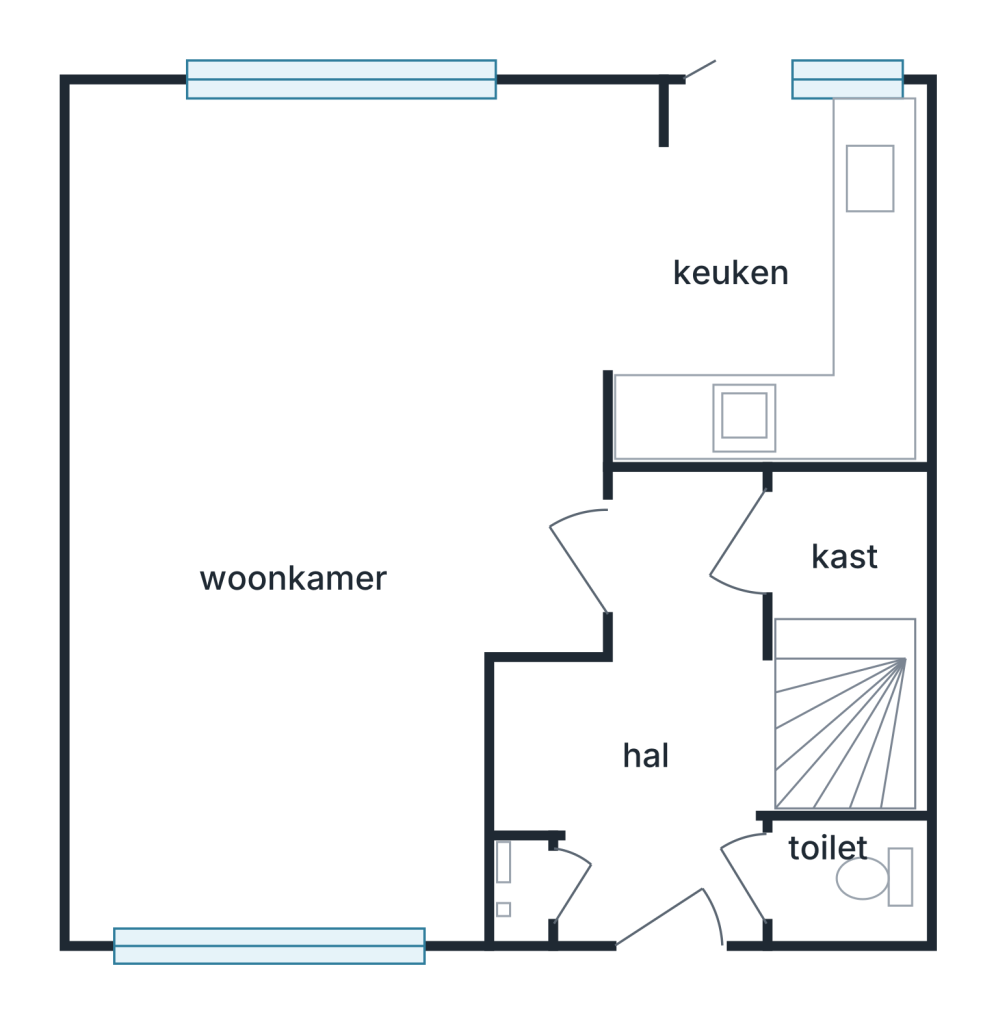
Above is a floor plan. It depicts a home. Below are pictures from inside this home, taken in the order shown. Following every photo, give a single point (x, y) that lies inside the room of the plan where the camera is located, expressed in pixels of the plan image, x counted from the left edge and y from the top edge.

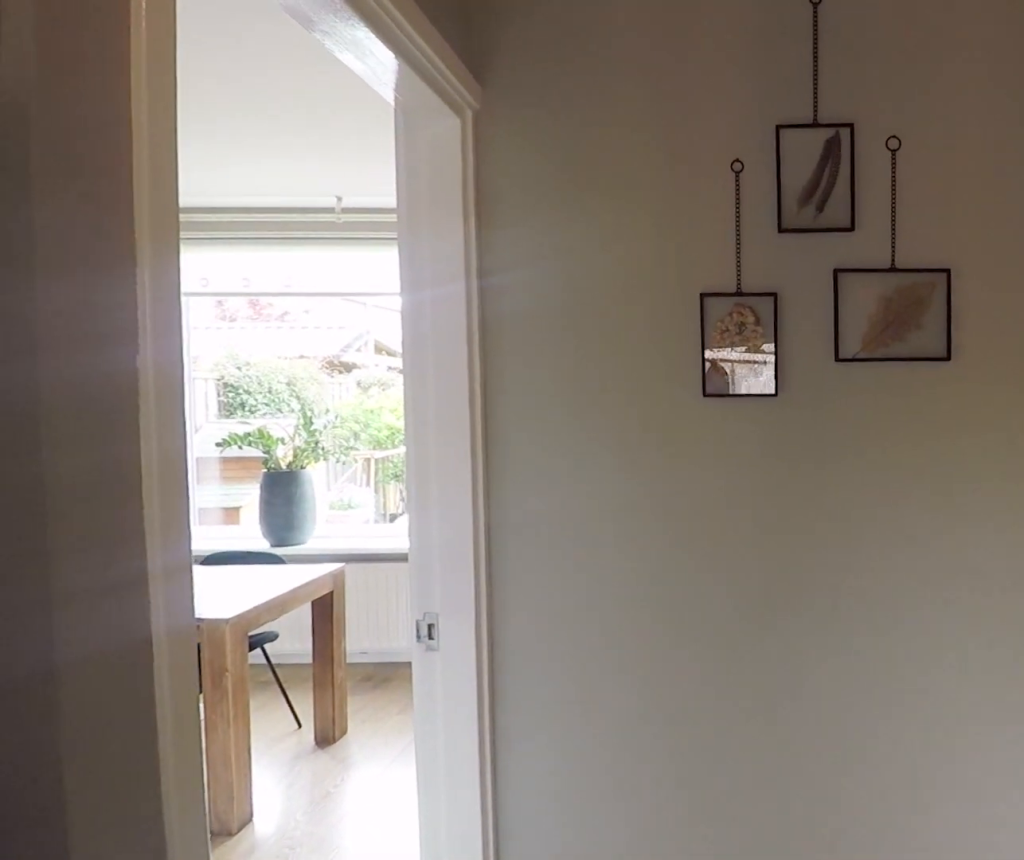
(655, 720)
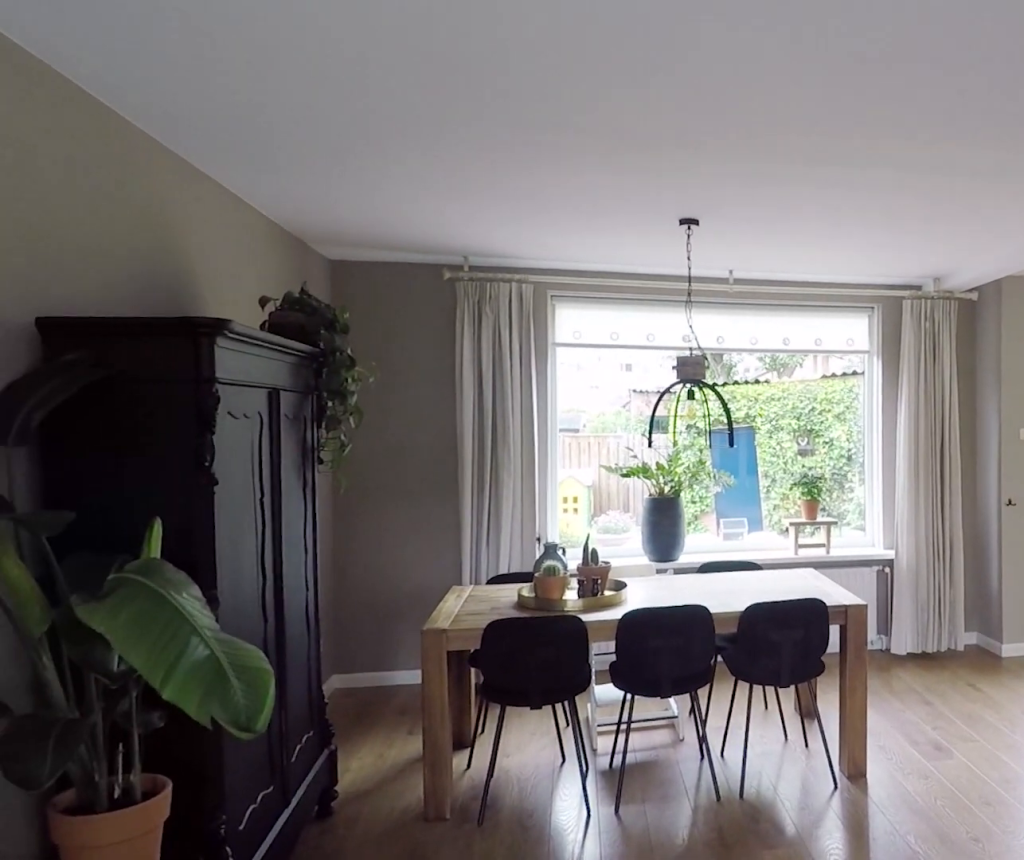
(231, 414)
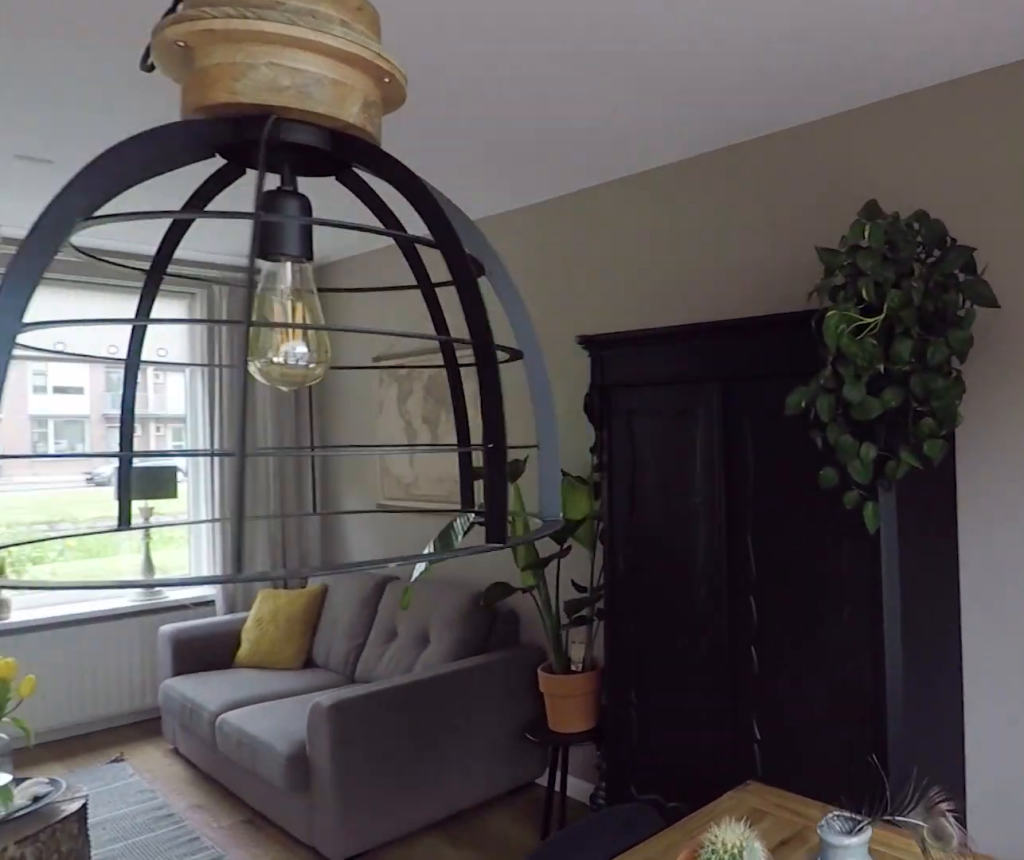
(231, 414)
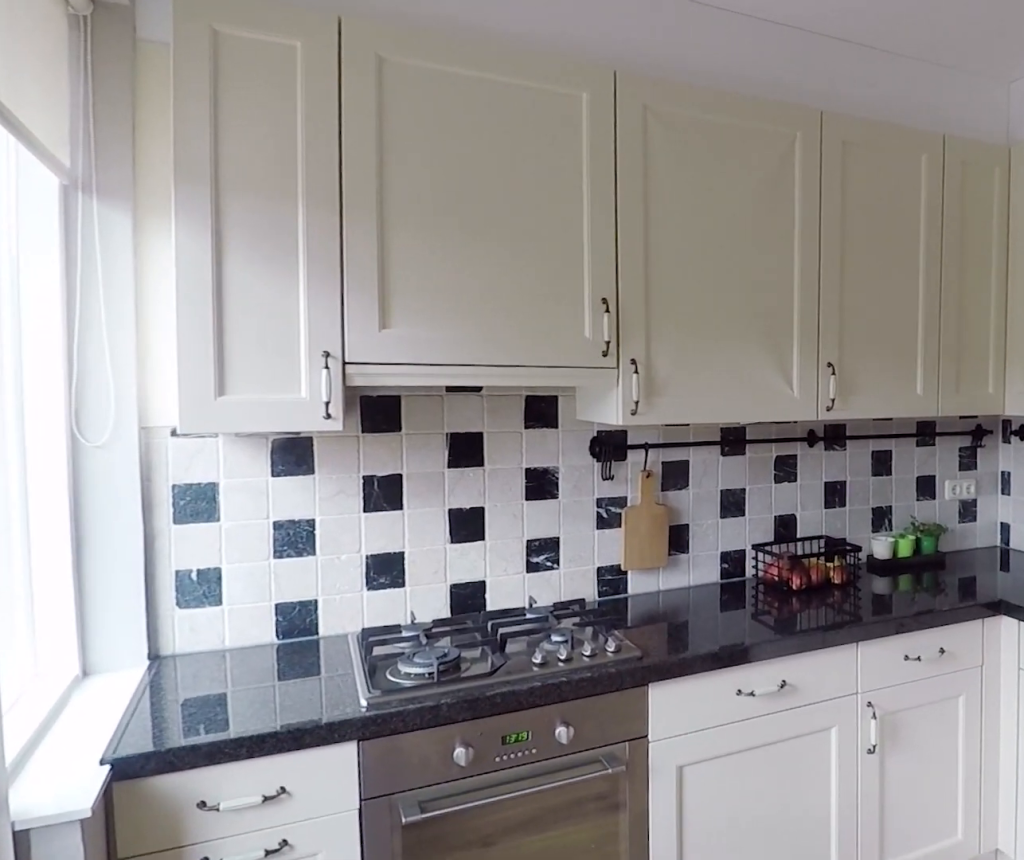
(757, 280)
